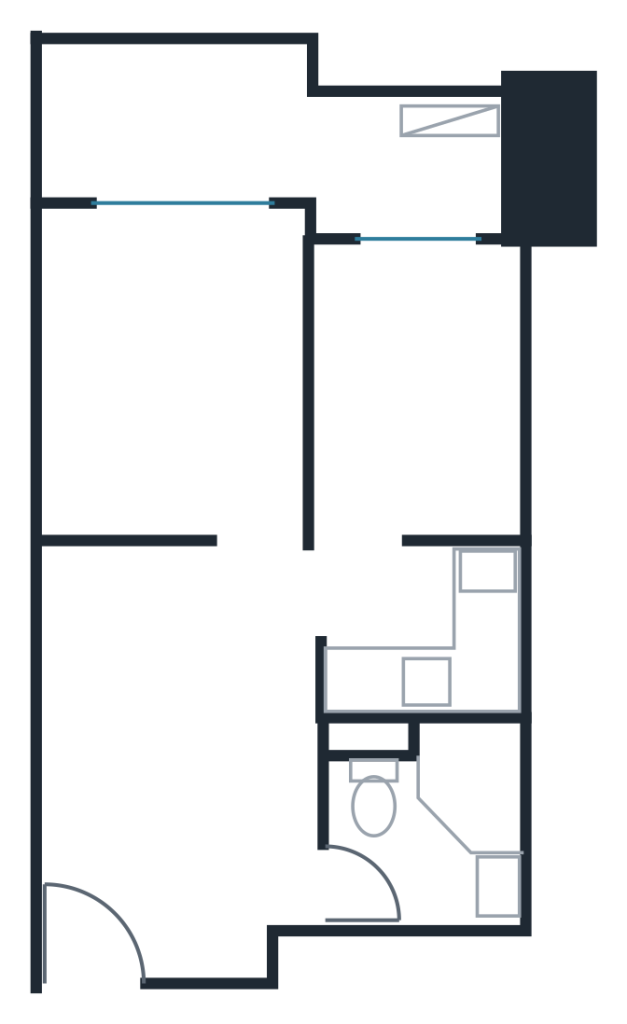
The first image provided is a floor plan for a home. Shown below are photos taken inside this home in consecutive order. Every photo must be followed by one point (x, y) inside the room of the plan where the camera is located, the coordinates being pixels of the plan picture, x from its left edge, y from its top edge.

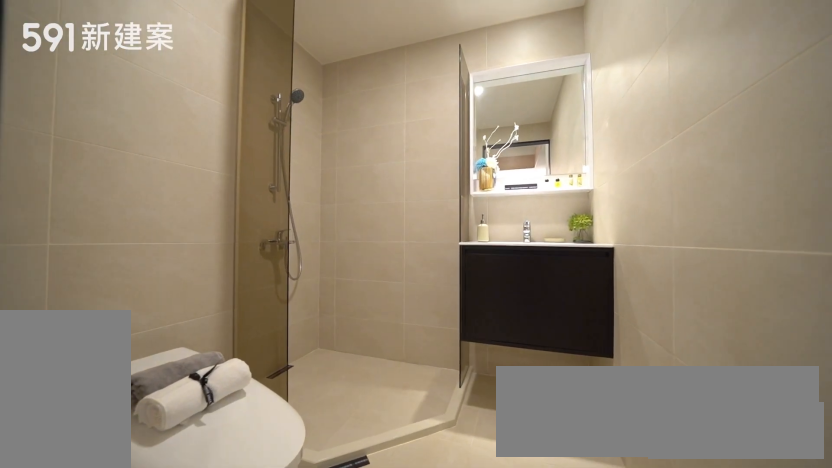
(428, 824)
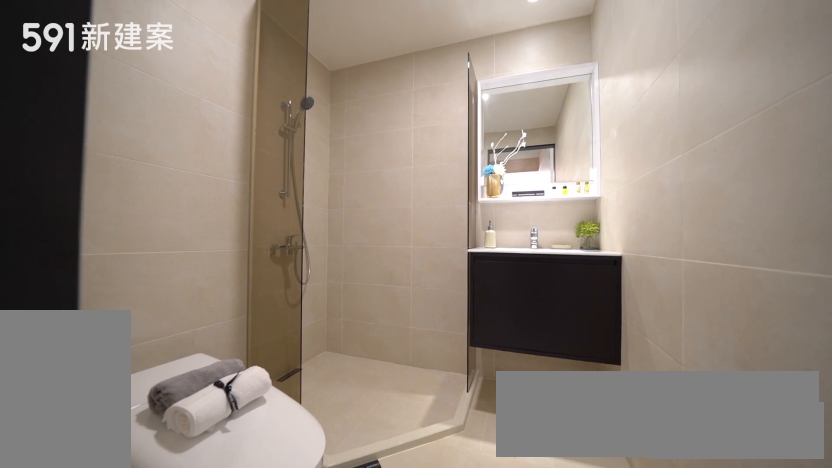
(428, 824)
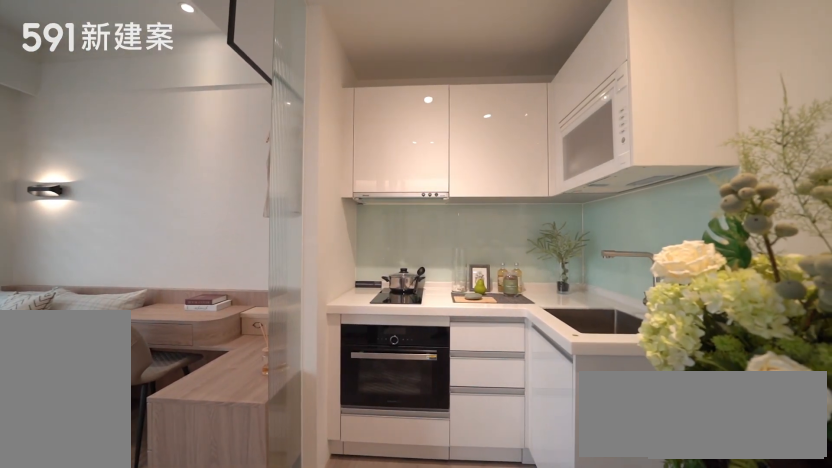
(425, 632)
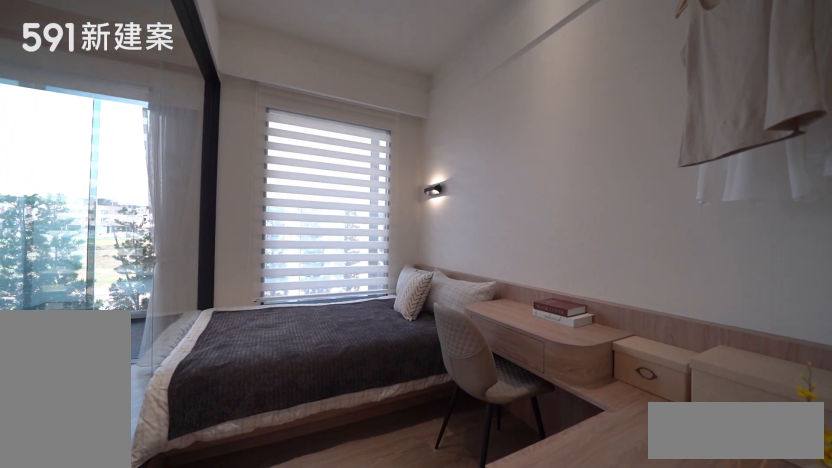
(423, 388)
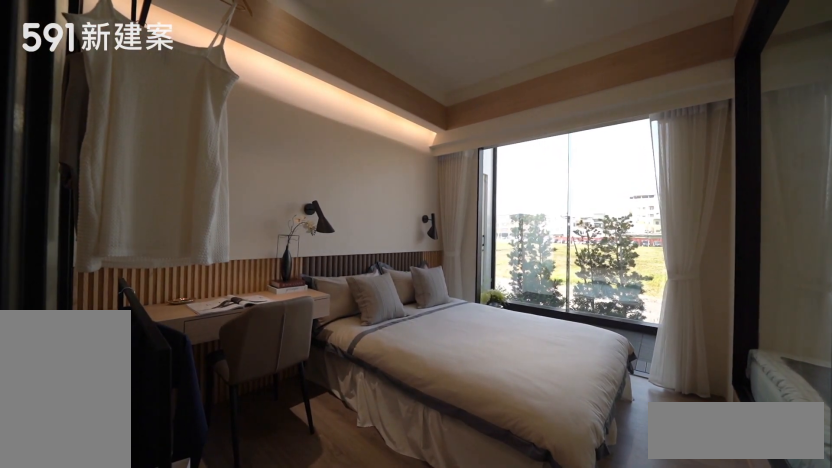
(167, 370)
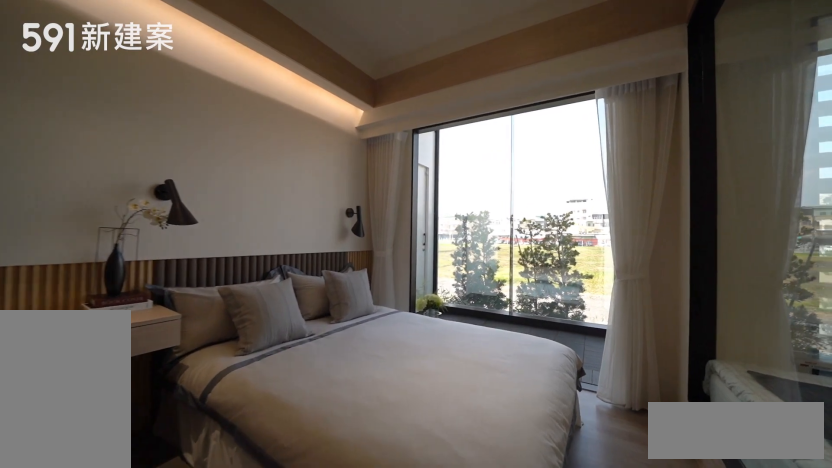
(167, 370)
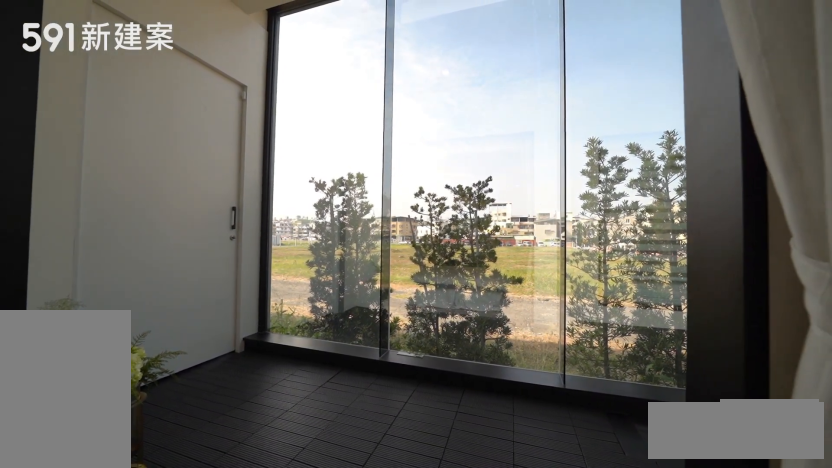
(263, 135)
